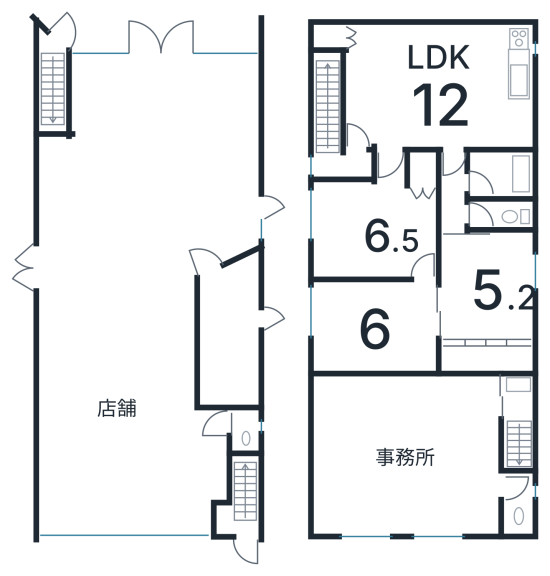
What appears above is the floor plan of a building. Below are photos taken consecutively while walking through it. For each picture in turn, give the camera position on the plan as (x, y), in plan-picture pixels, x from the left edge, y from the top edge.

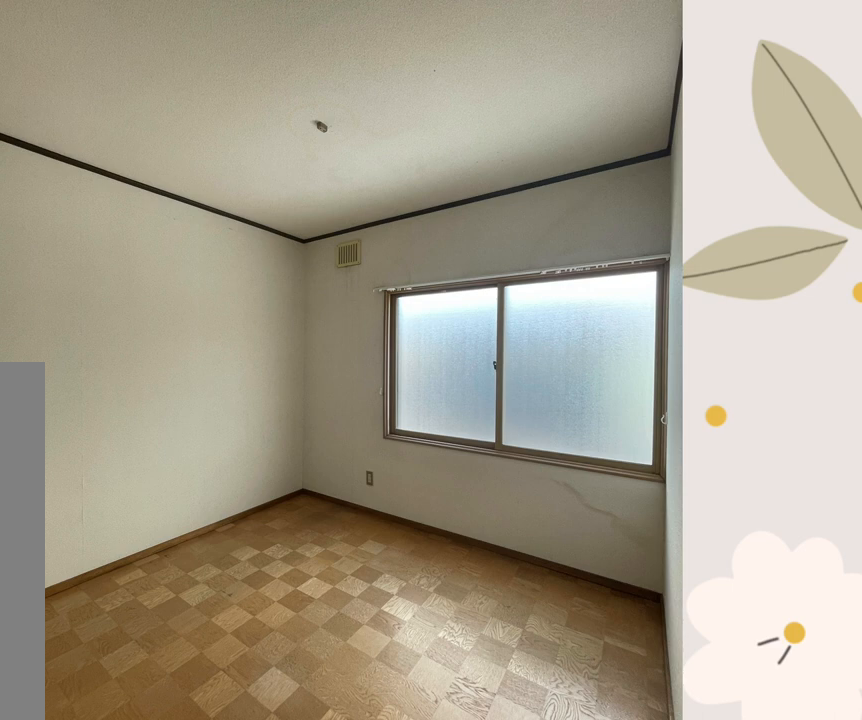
(364, 209)
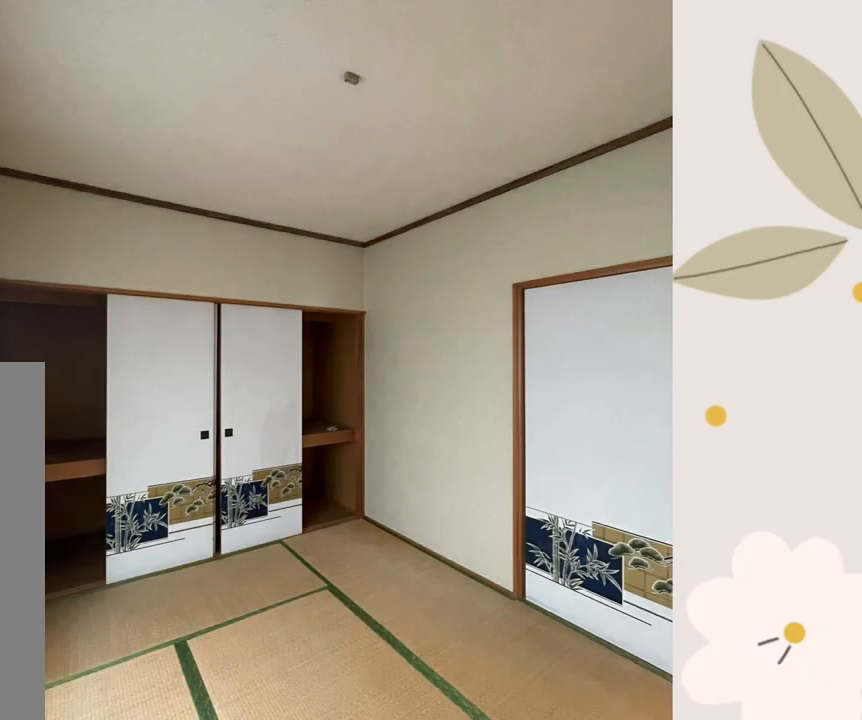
(507, 304)
